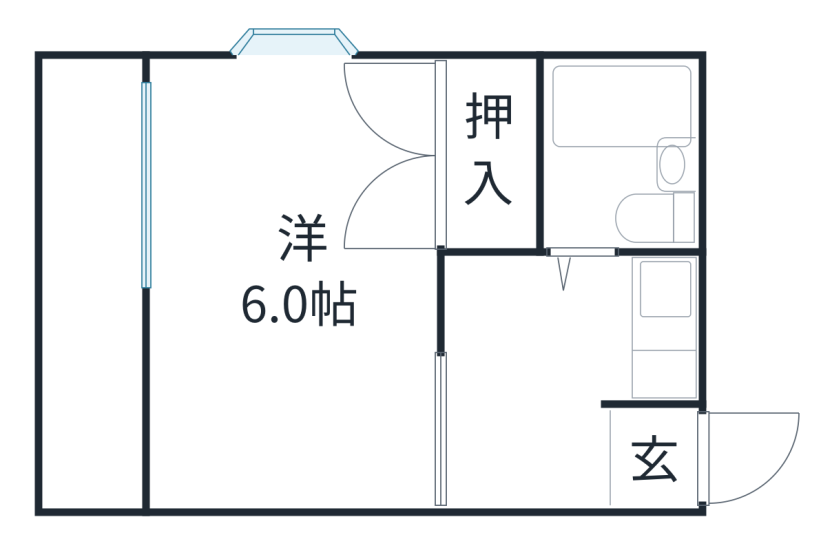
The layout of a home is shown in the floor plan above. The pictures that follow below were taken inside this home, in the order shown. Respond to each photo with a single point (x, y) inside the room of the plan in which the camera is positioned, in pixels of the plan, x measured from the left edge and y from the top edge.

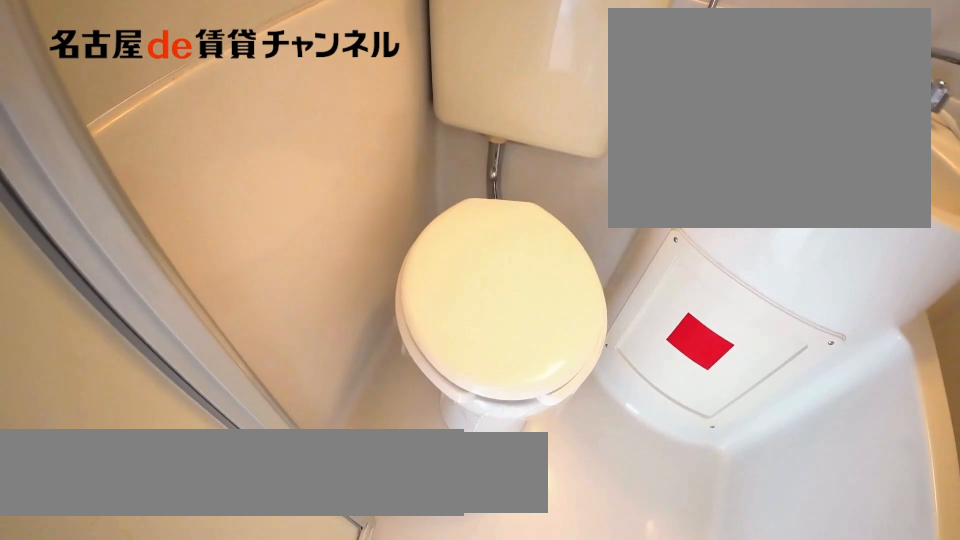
(620, 151)
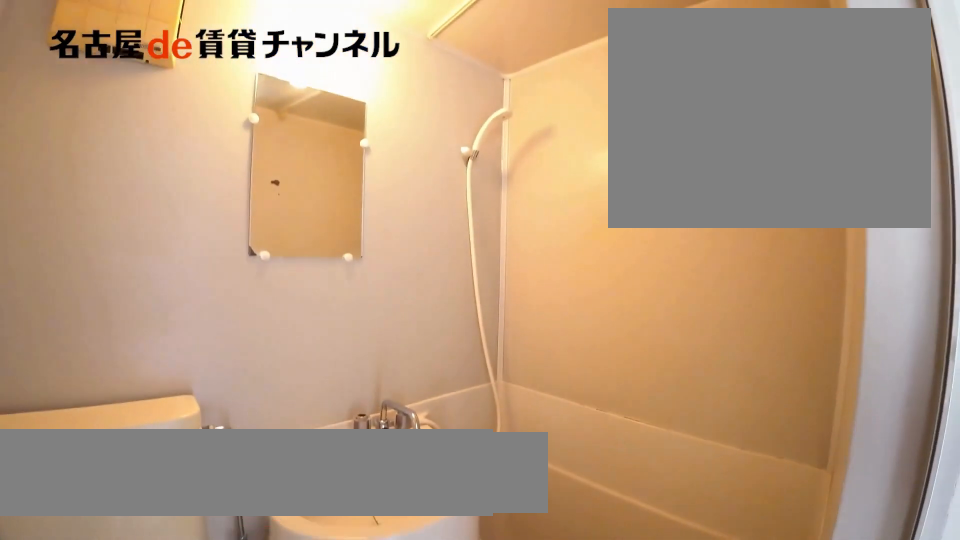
(620, 151)
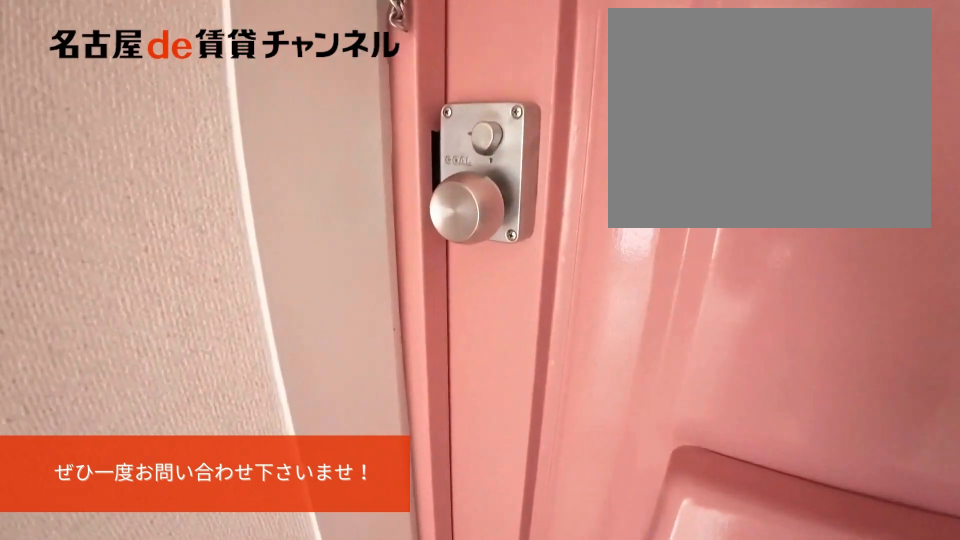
(655, 459)
